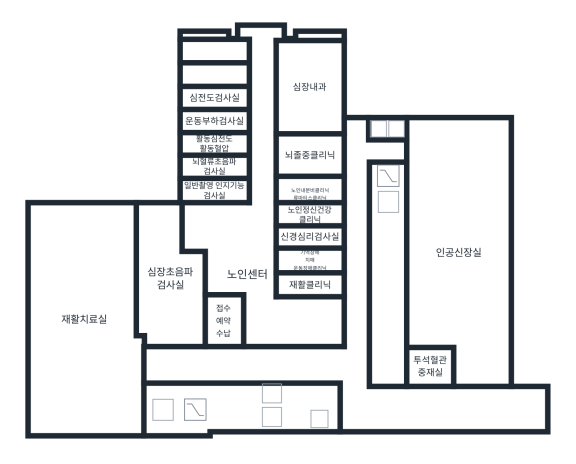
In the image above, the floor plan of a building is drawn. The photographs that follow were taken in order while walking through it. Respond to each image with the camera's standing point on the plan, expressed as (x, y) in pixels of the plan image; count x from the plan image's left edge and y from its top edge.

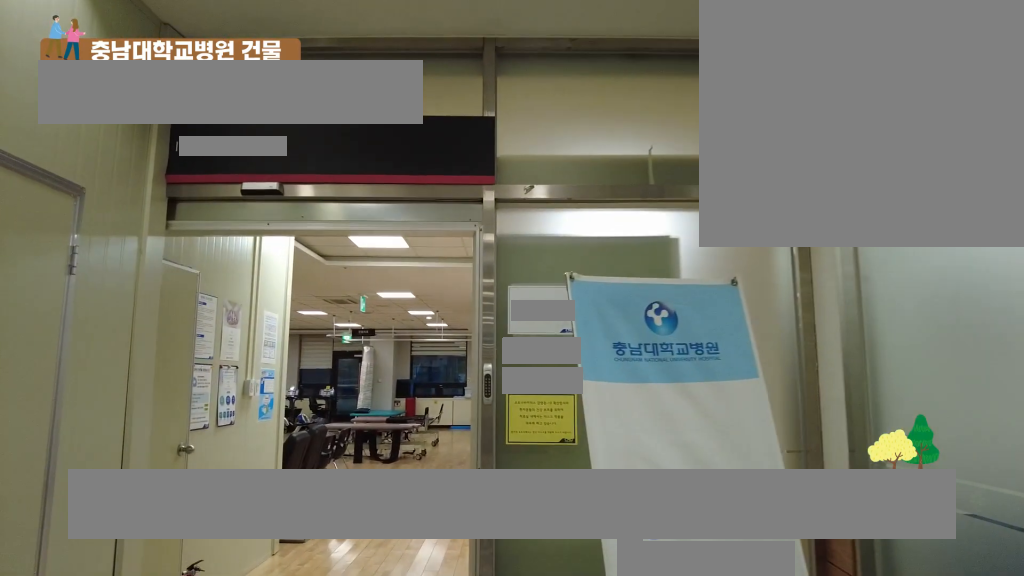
(197, 384)
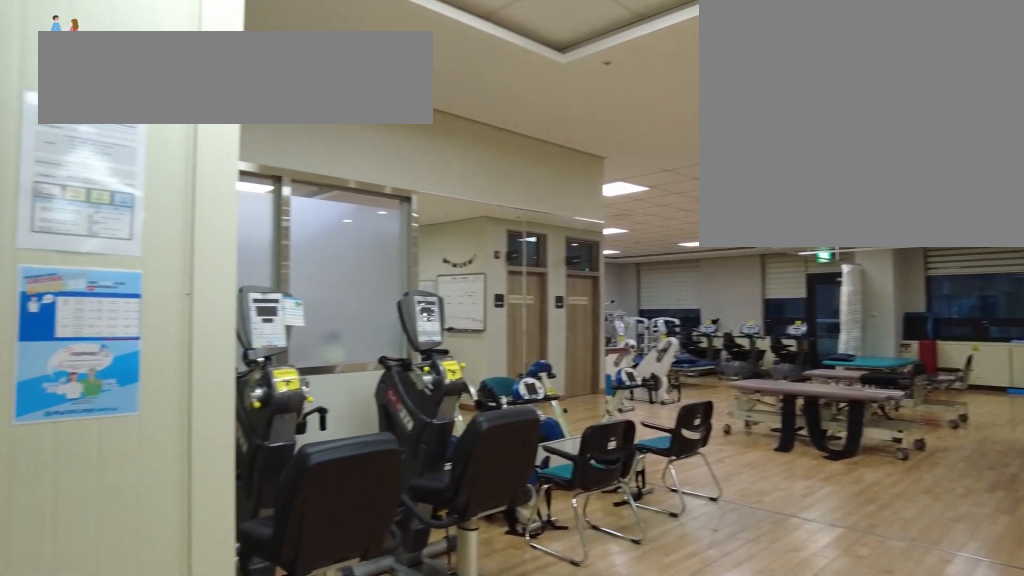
(165, 374)
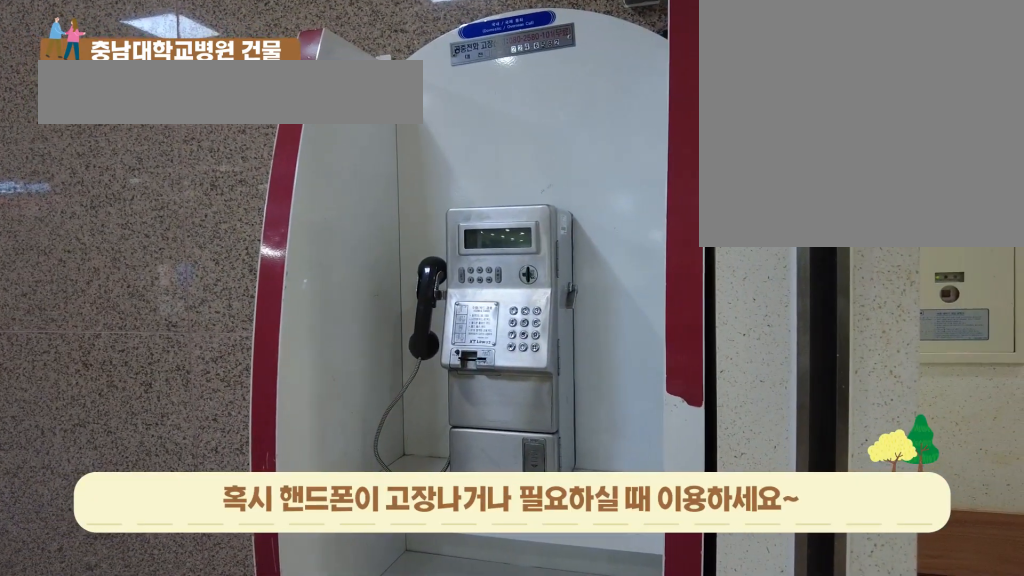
(218, 368)
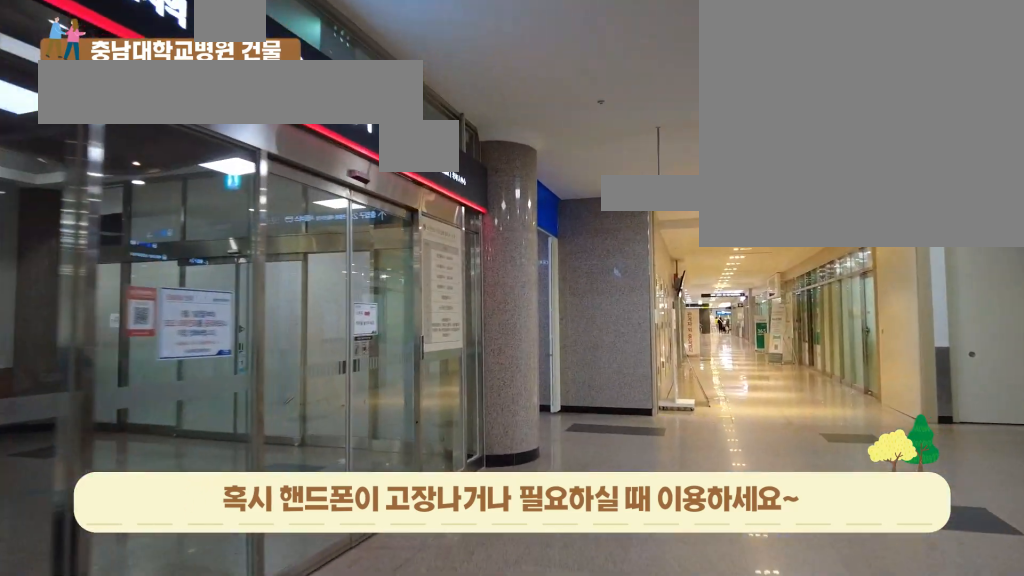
(243, 368)
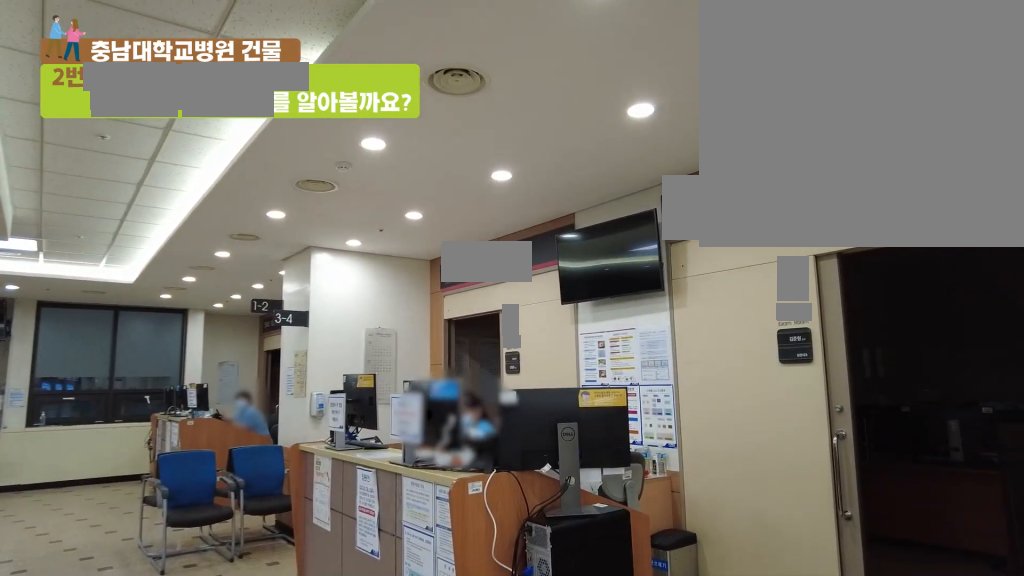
(272, 122)
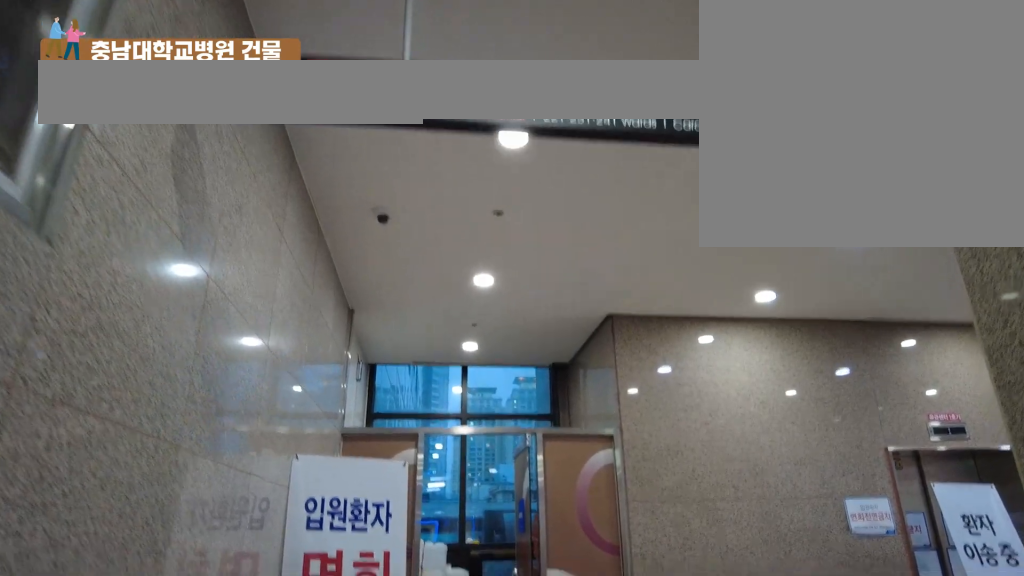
(357, 249)
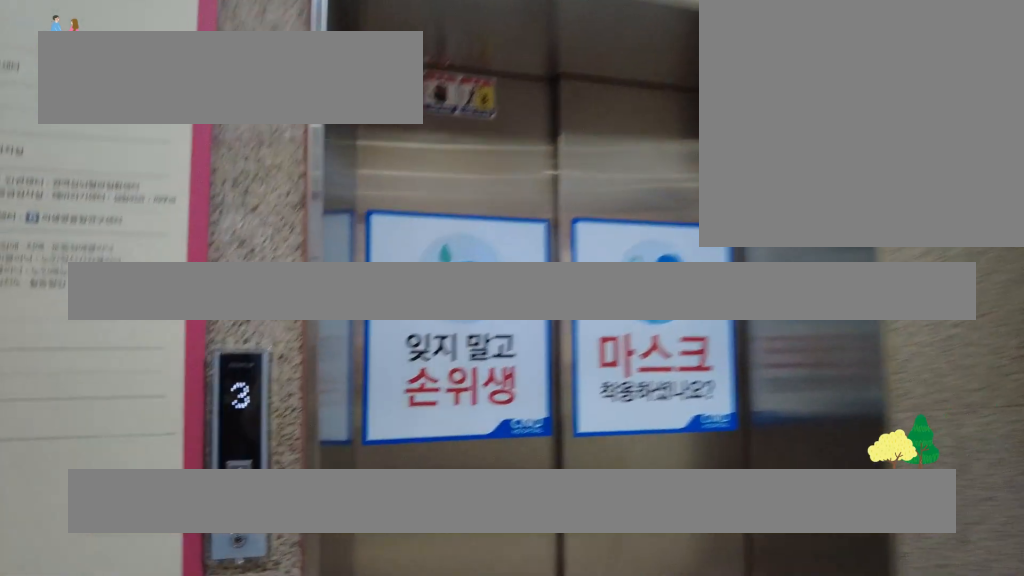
(375, 155)
